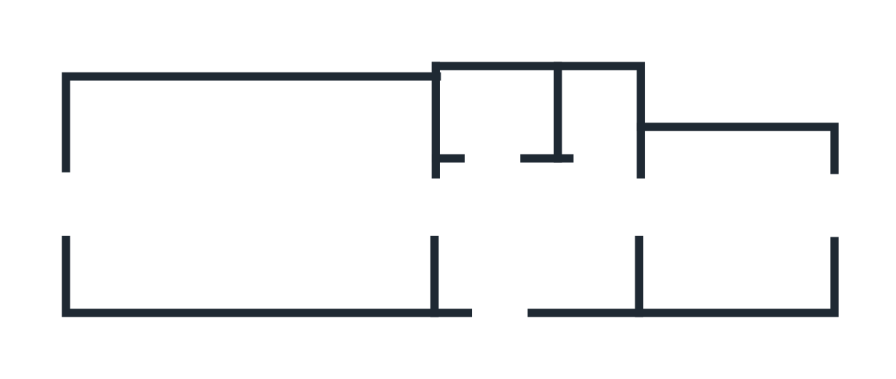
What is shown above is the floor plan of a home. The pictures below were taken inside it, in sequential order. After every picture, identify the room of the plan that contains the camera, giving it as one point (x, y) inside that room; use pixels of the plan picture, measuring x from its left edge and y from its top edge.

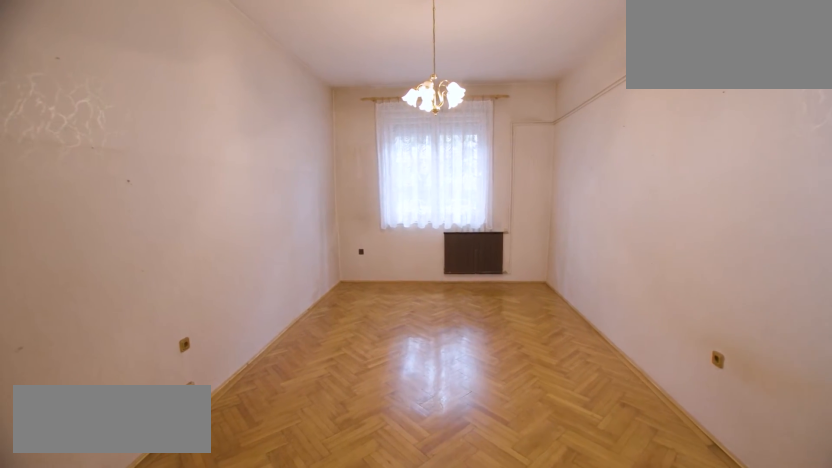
(258, 203)
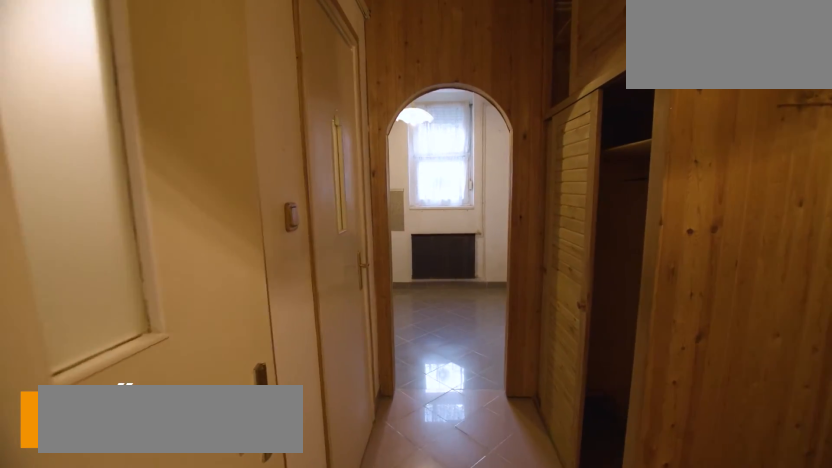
(542, 233)
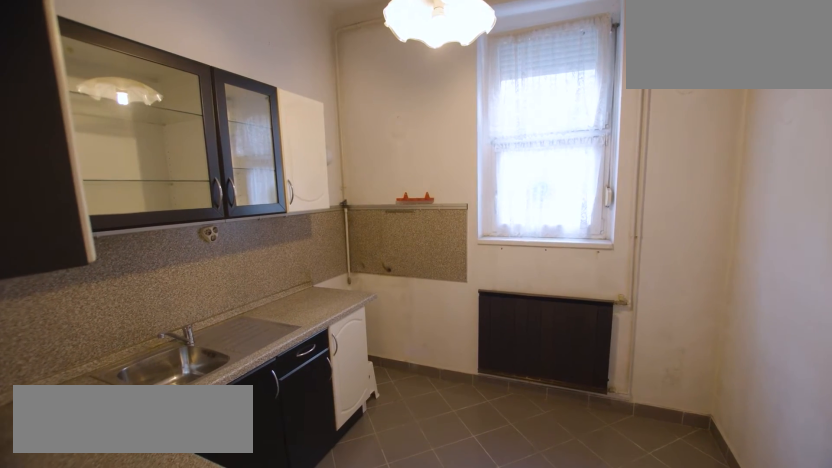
(742, 219)
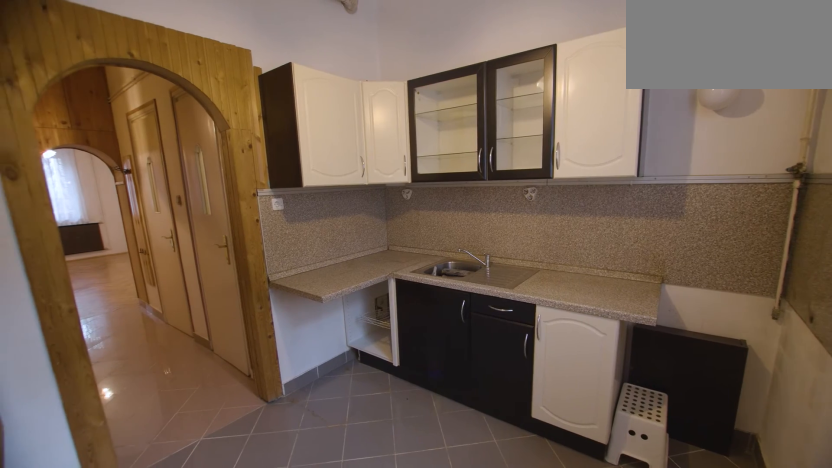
(742, 219)
